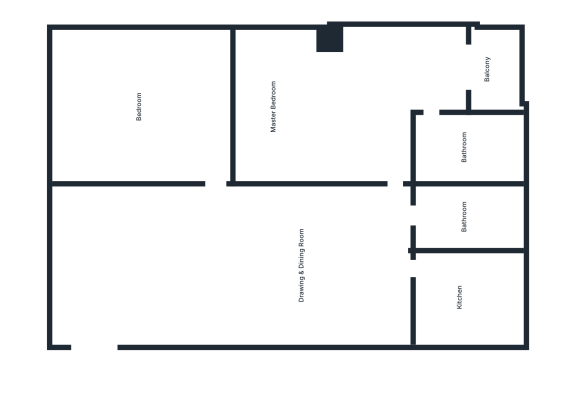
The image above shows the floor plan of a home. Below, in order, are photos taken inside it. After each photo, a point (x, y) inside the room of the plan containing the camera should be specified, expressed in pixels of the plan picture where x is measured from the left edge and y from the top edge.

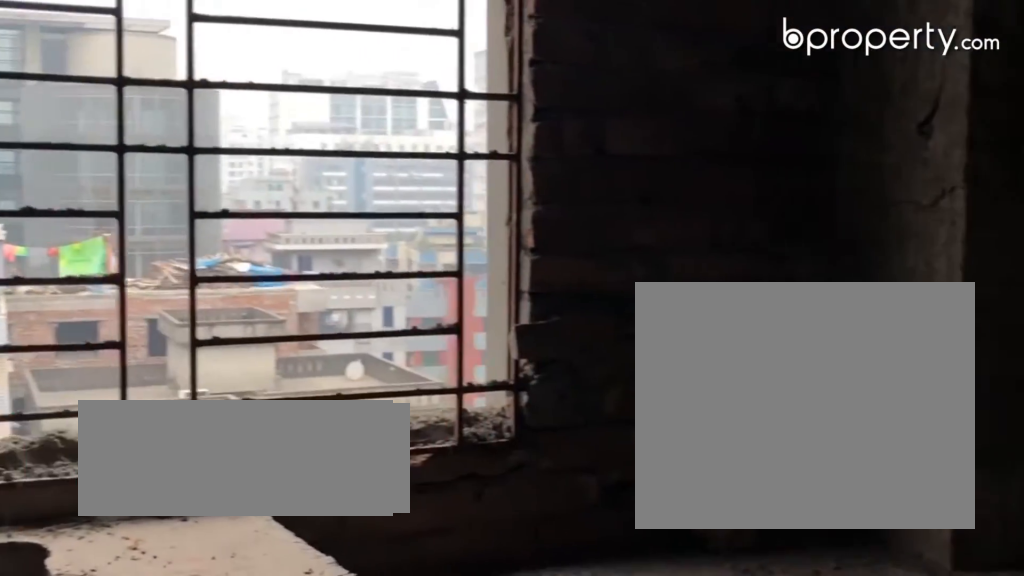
(480, 301)
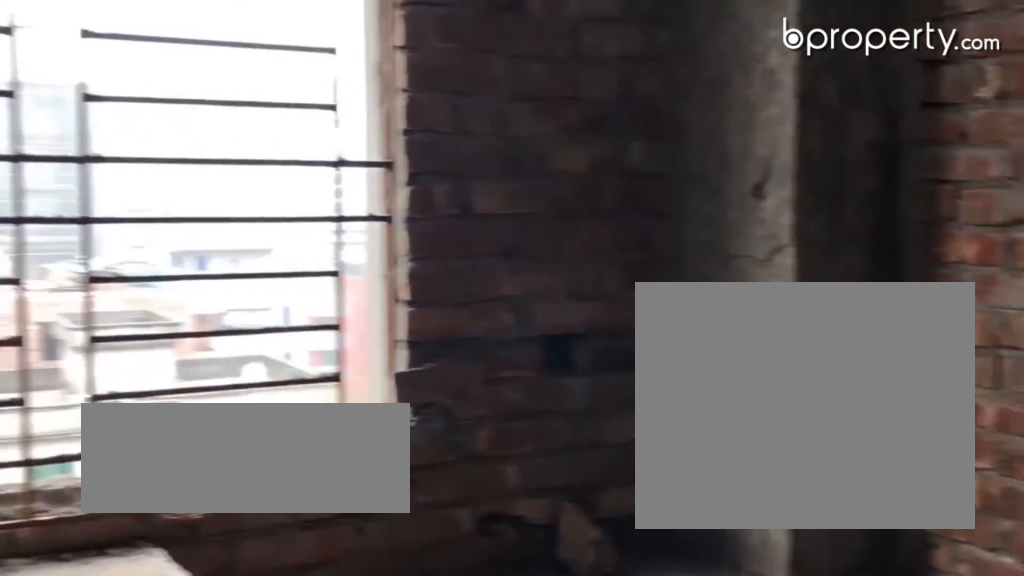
(480, 301)
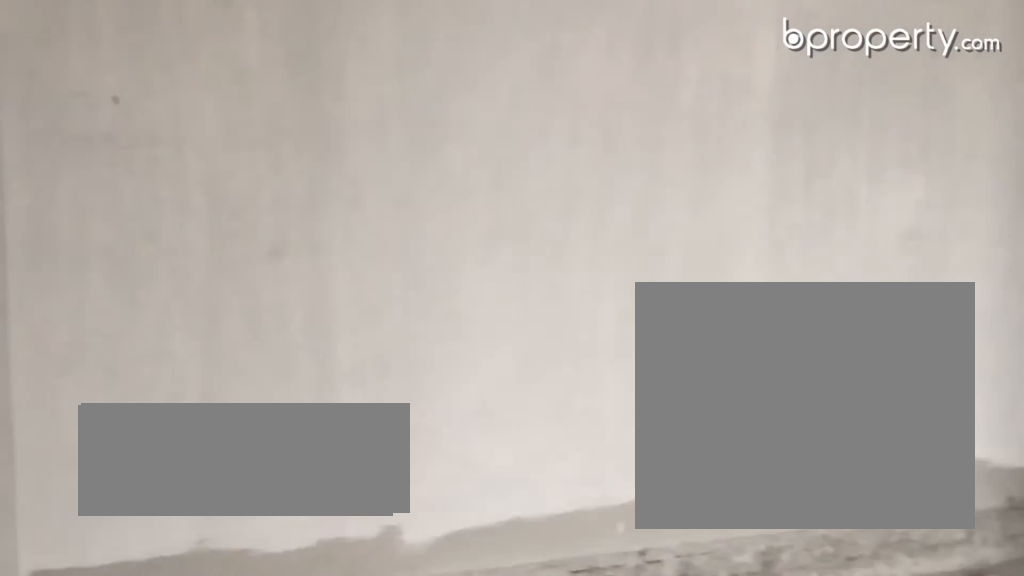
(321, 100)
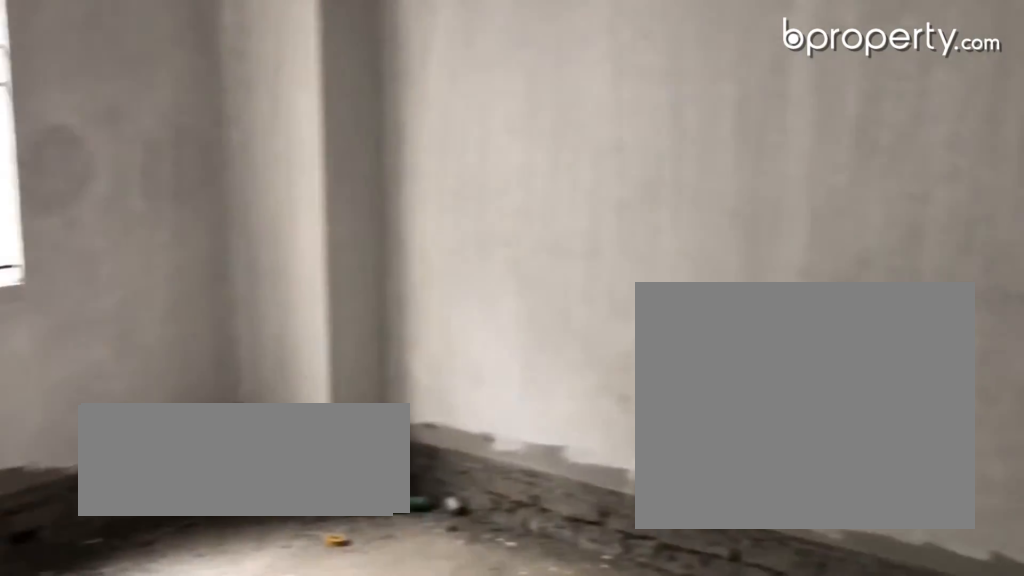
(150, 104)
